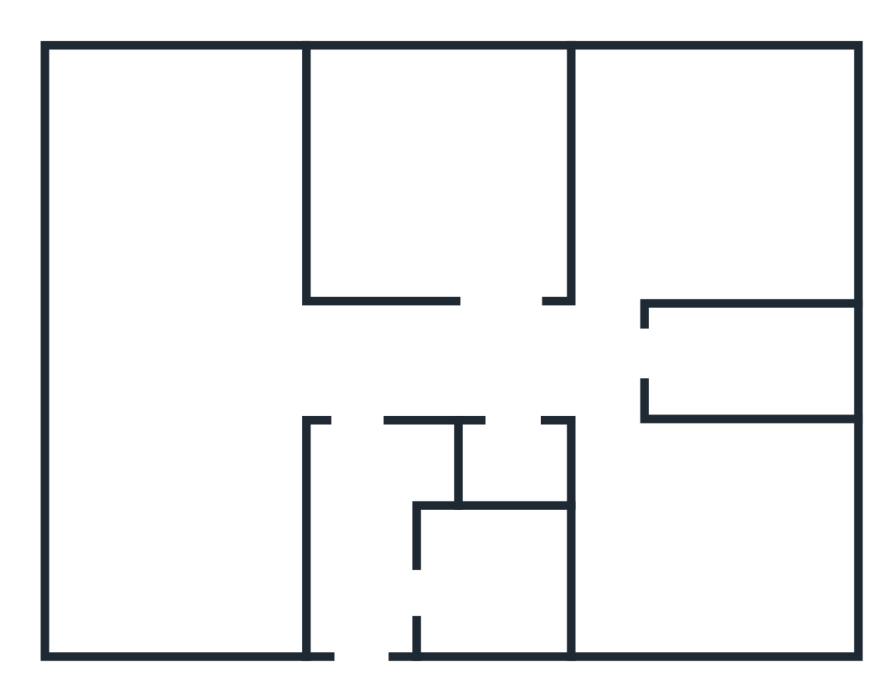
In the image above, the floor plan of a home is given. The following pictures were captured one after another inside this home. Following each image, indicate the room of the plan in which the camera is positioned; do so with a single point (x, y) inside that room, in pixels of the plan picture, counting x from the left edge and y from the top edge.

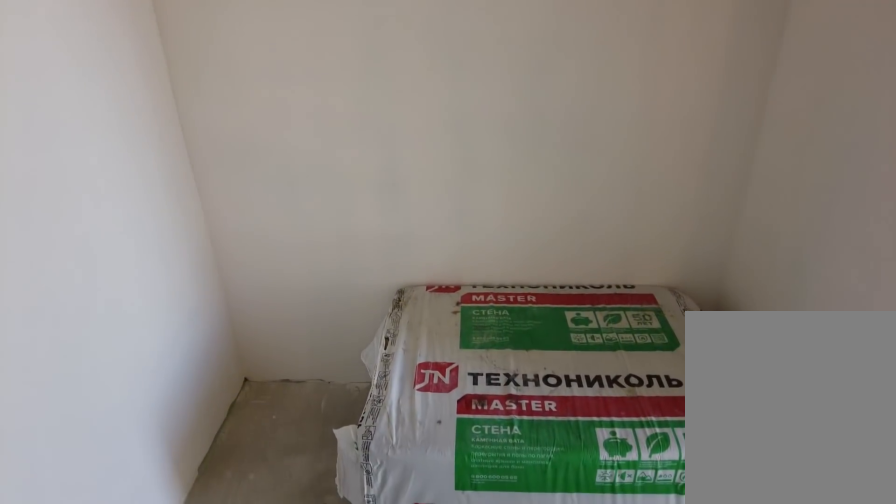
(354, 491)
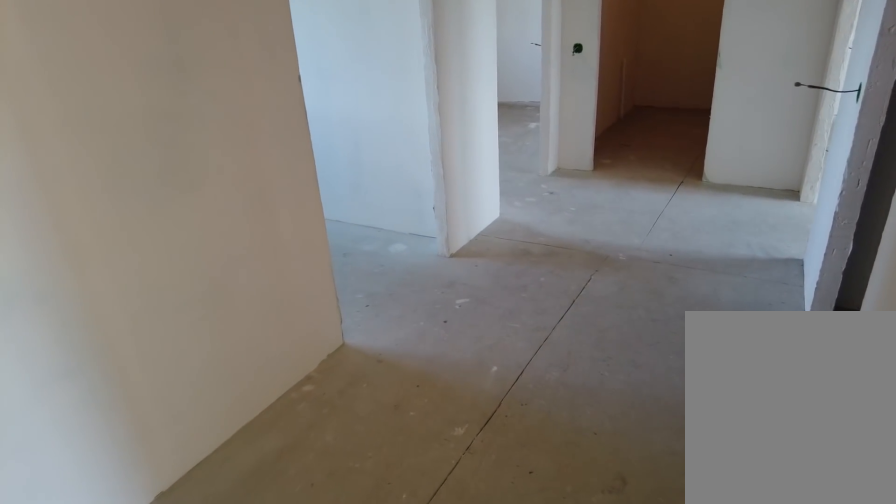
(362, 391)
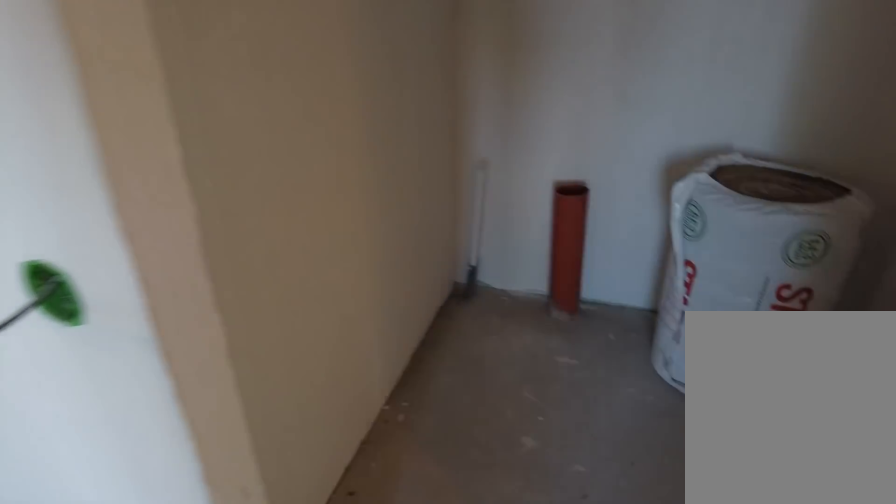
(526, 382)
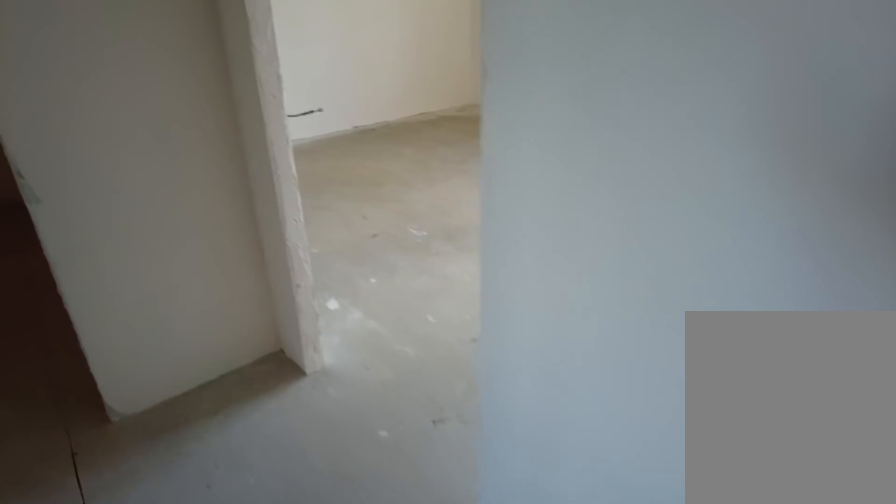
(526, 382)
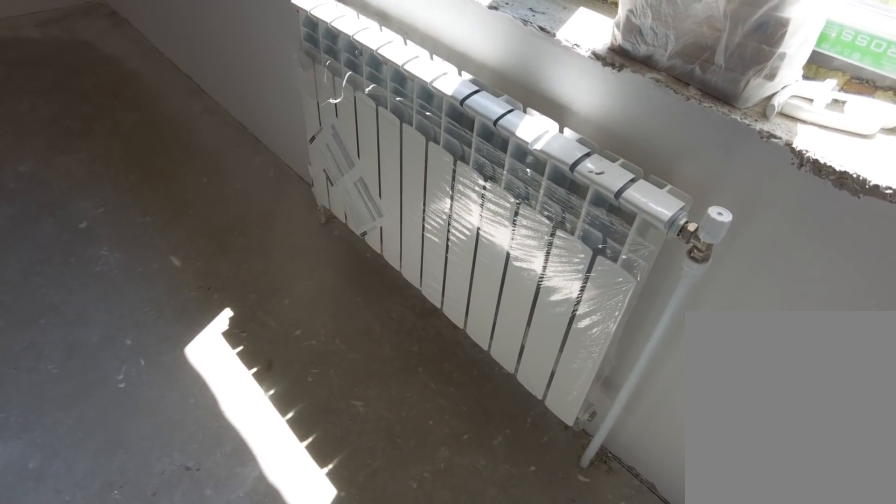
(653, 566)
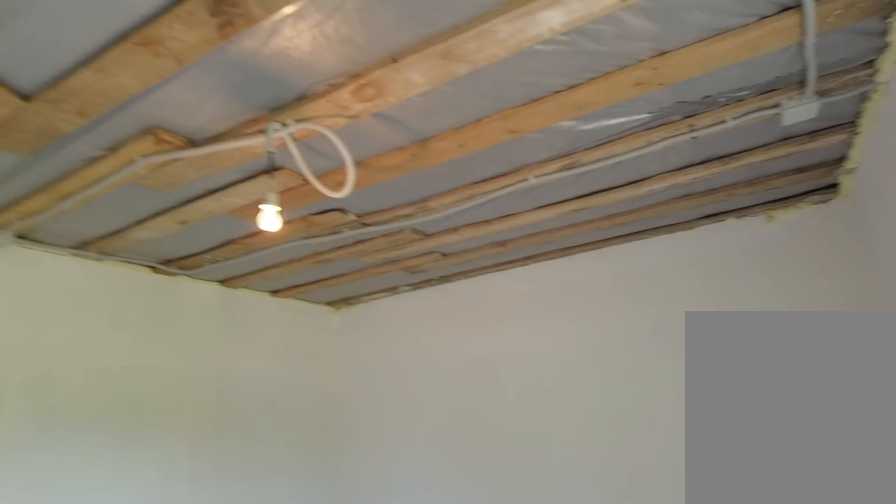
(653, 566)
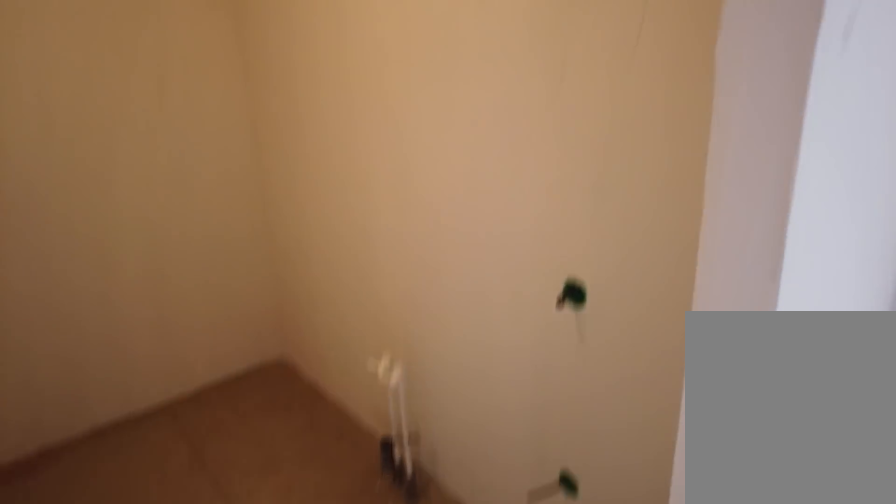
(607, 370)
